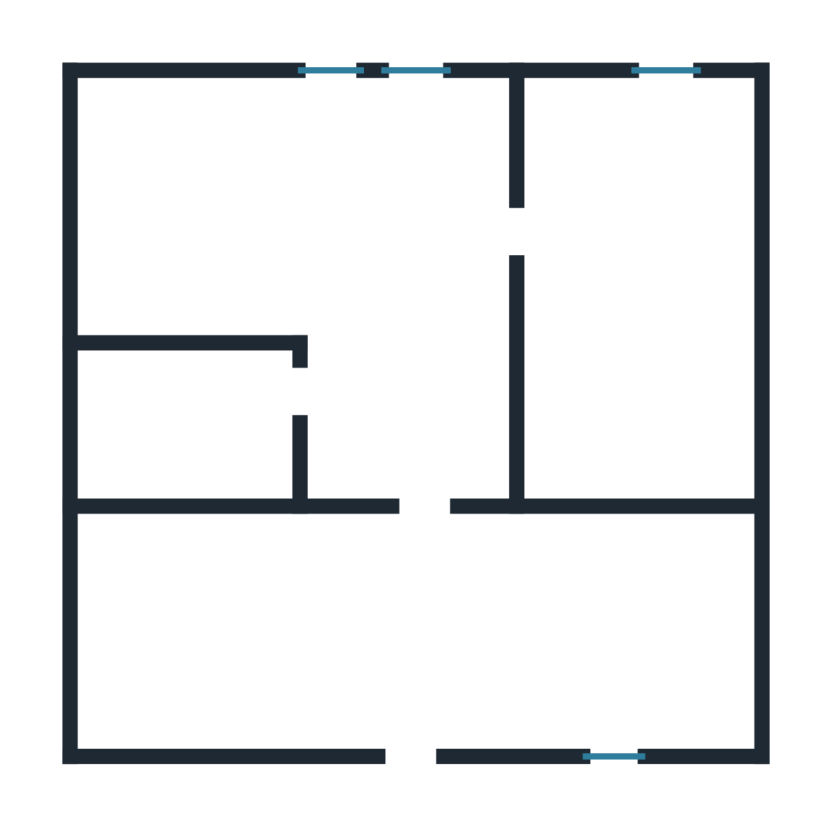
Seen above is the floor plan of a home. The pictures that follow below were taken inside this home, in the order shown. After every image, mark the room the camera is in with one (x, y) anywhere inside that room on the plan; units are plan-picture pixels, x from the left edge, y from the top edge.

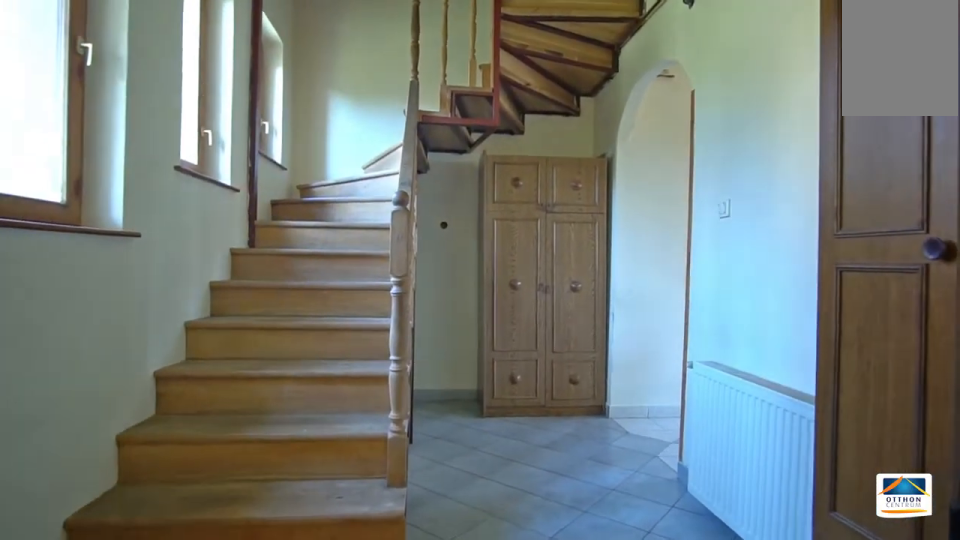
(432, 639)
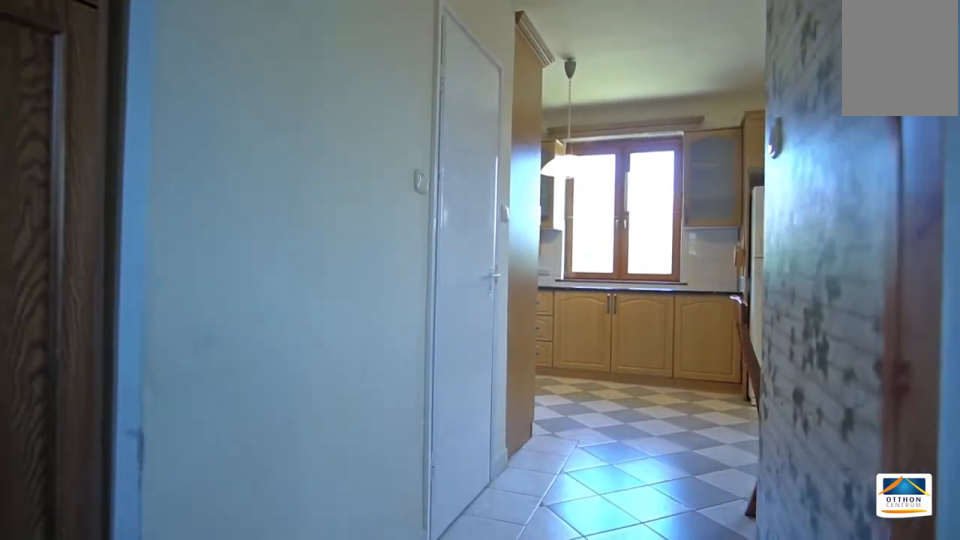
(431, 637)
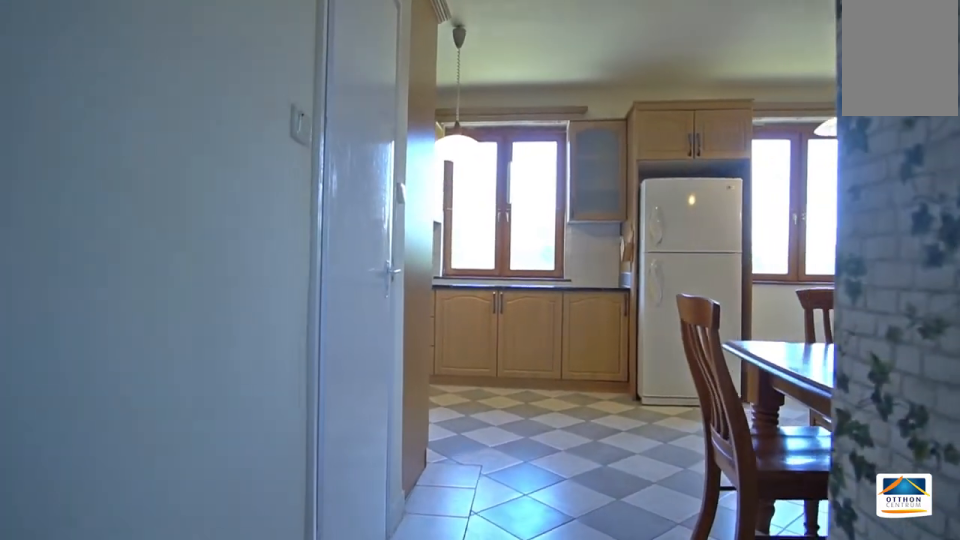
(435, 220)
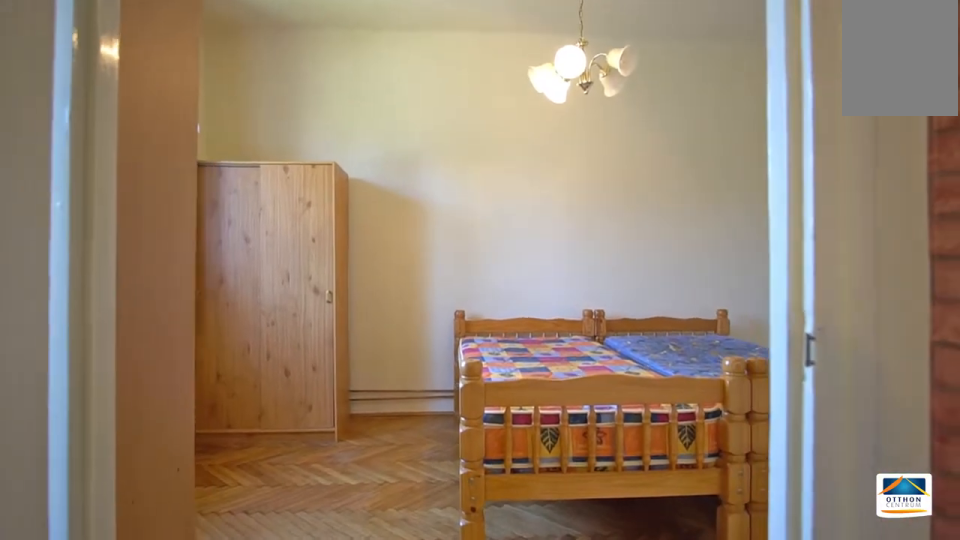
(642, 285)
